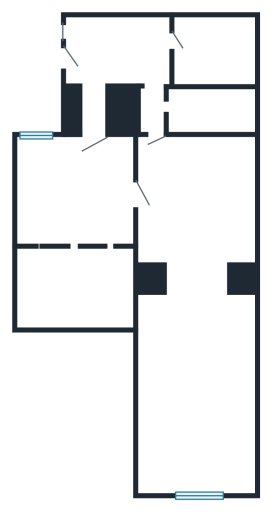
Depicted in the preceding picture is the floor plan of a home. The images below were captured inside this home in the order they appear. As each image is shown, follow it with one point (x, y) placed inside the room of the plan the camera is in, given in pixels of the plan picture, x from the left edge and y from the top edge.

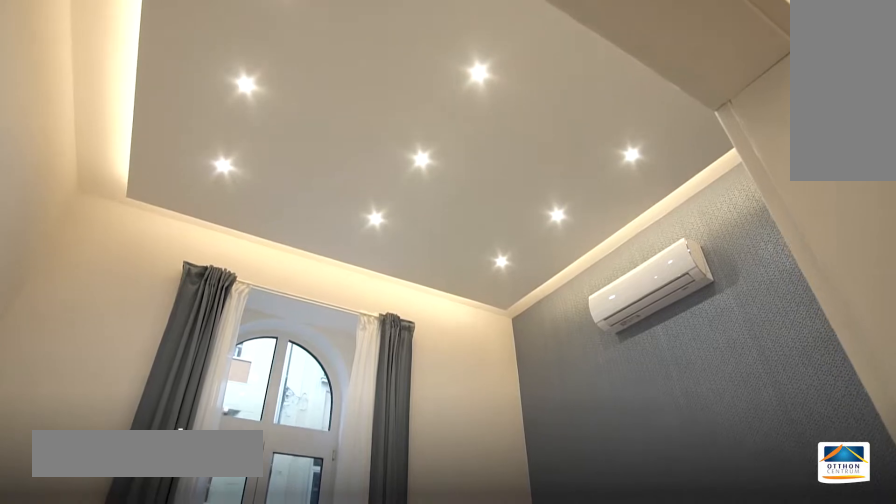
(198, 437)
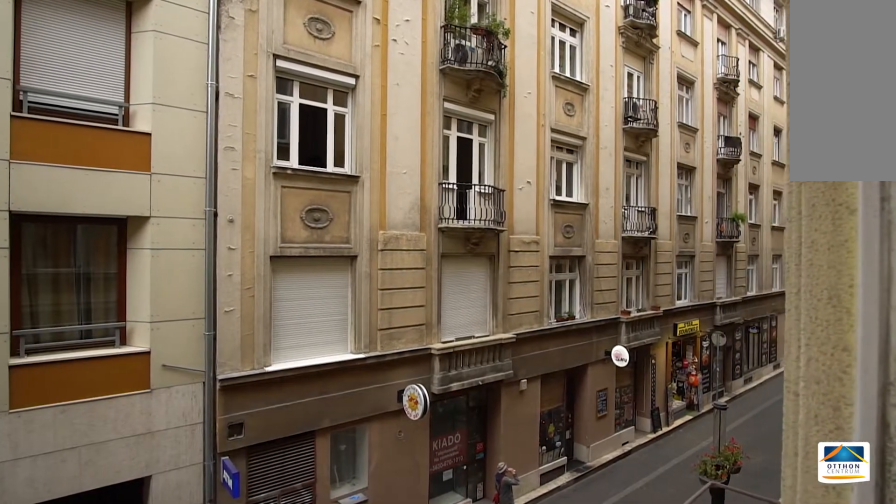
(199, 437)
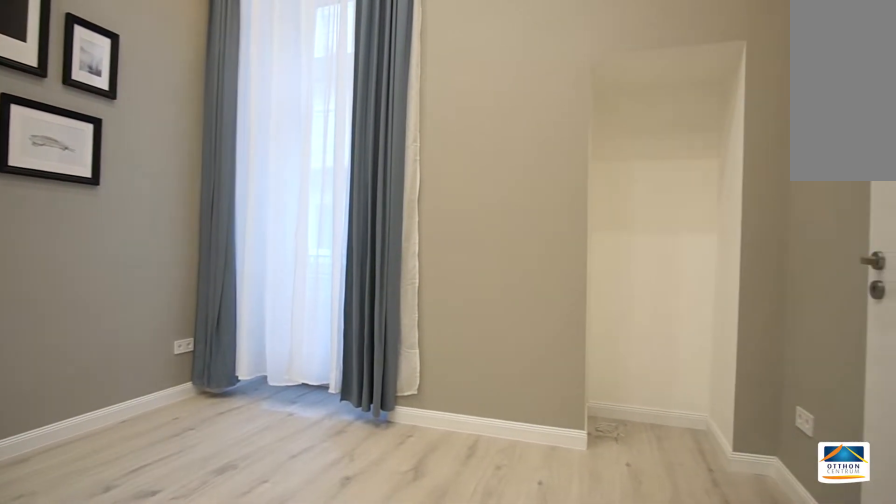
(80, 209)
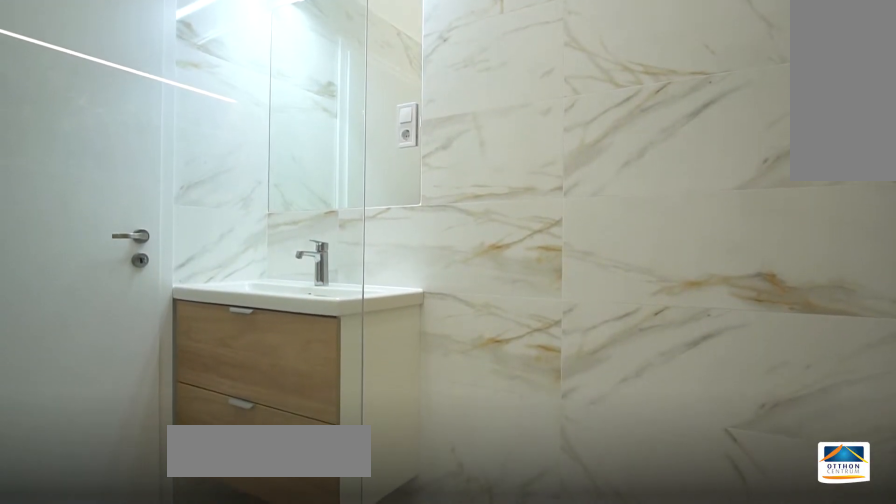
(215, 53)
